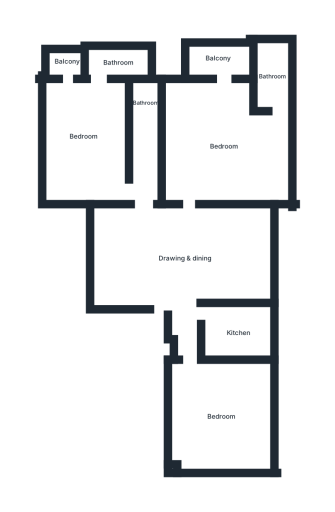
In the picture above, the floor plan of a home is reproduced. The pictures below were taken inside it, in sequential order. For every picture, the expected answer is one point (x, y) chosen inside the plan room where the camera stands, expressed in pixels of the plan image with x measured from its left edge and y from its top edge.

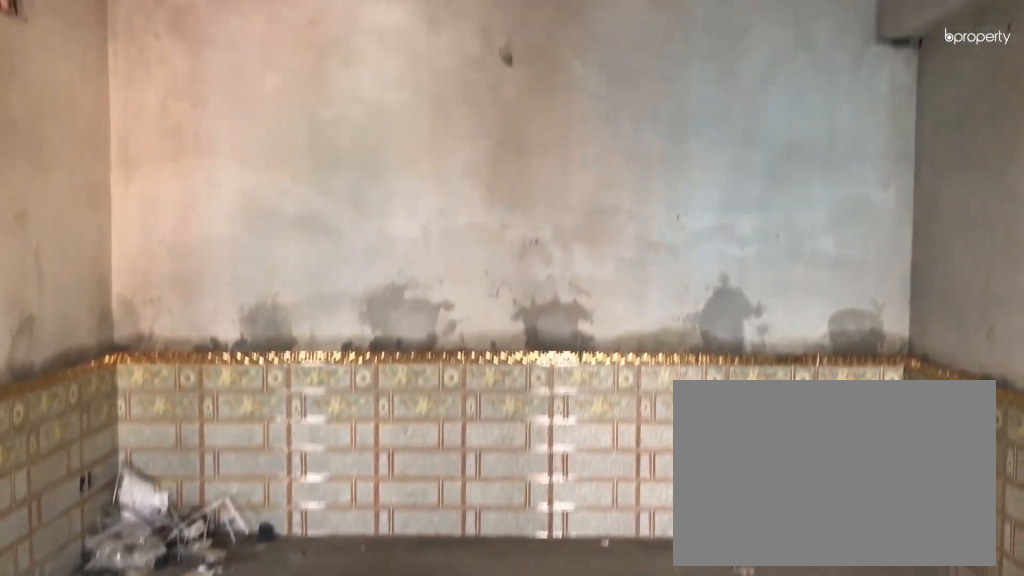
(185, 258)
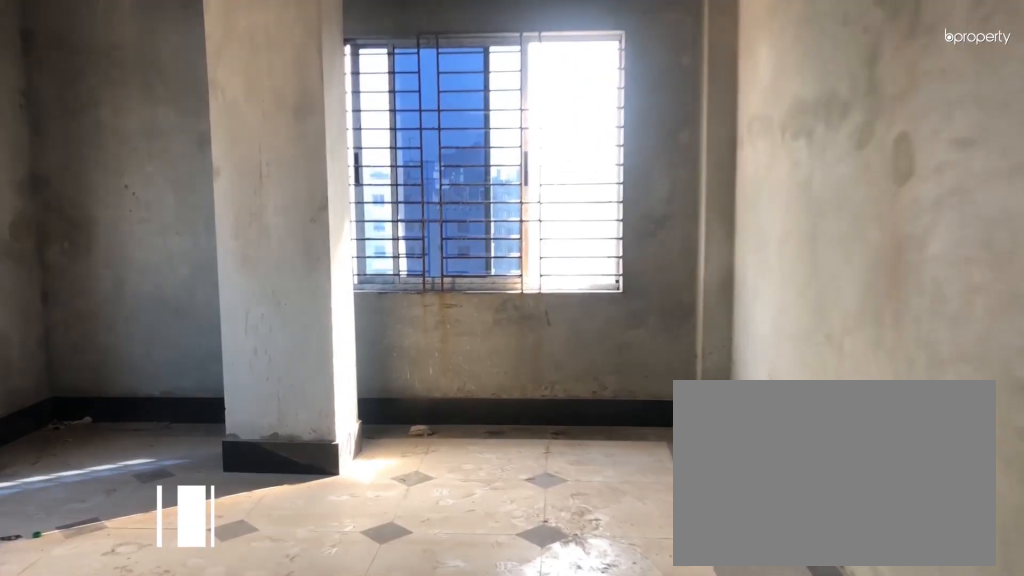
(222, 413)
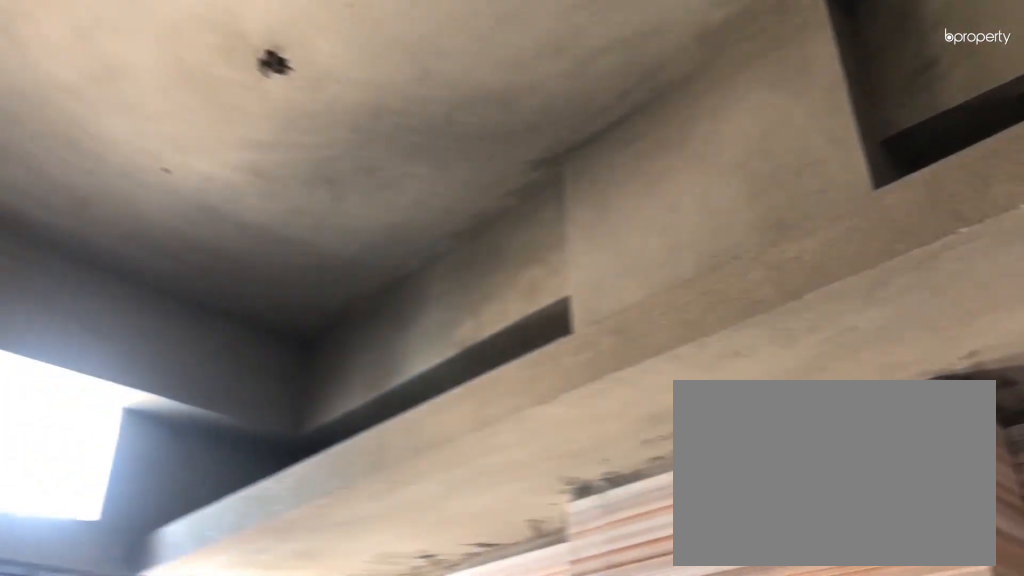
(239, 335)
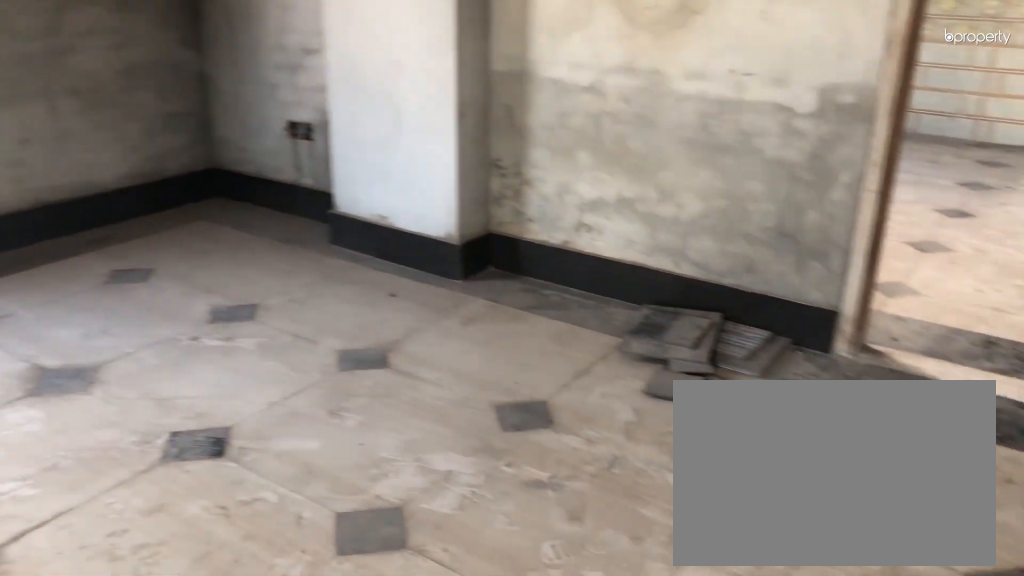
(226, 143)
